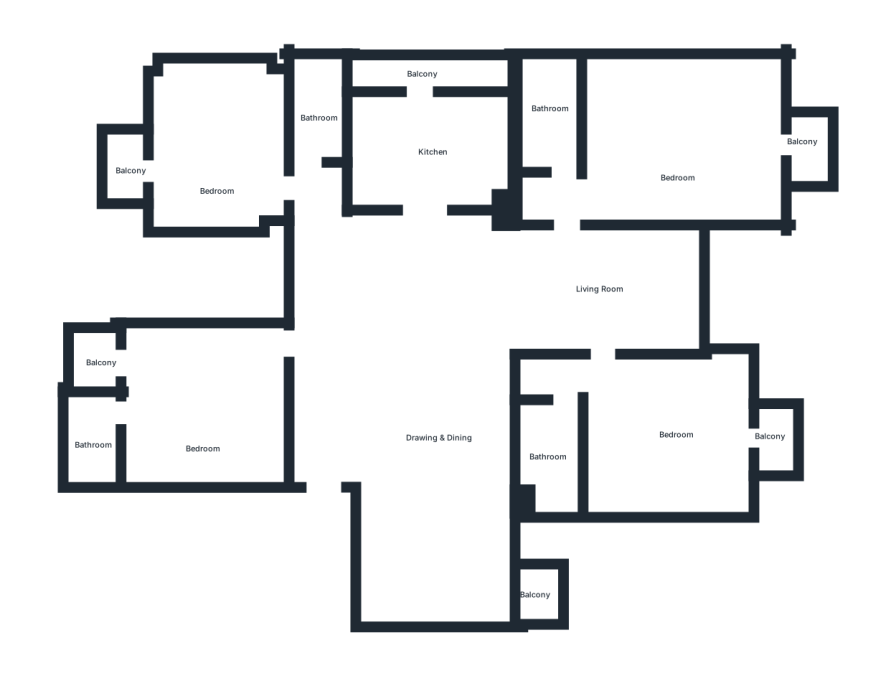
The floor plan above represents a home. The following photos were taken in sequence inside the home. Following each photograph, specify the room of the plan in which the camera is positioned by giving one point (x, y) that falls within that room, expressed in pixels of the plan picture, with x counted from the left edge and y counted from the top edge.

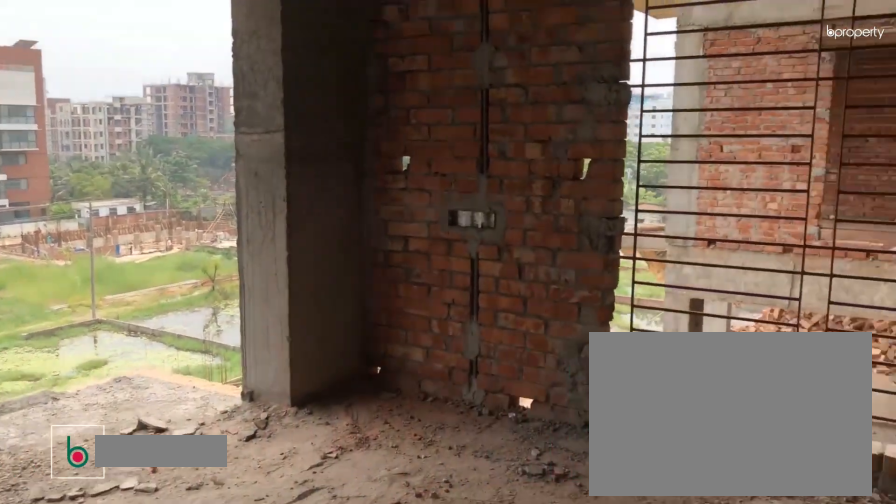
(663, 433)
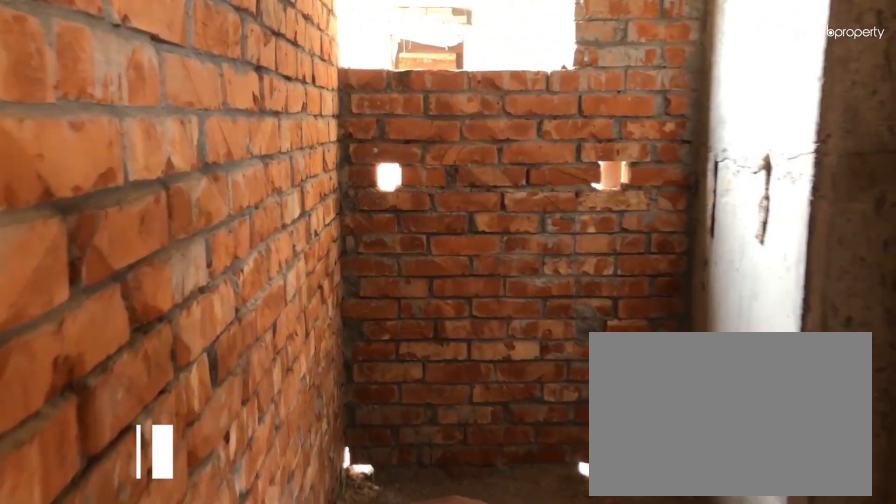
(547, 469)
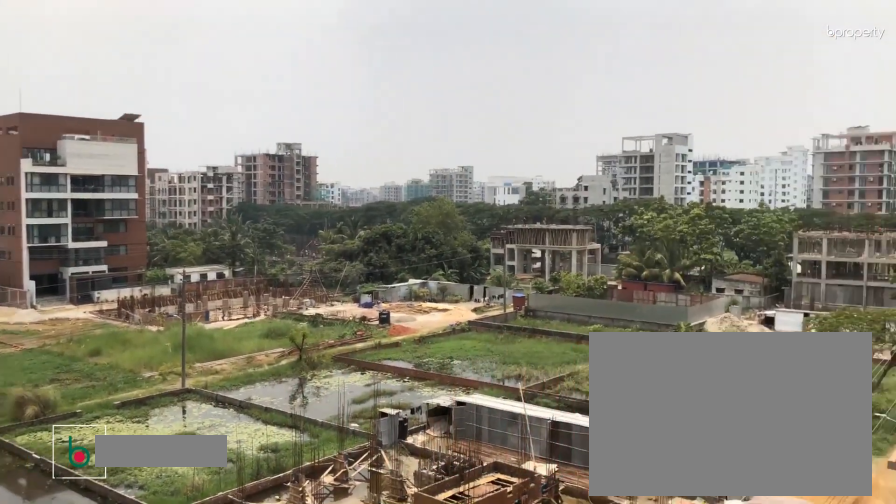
(772, 440)
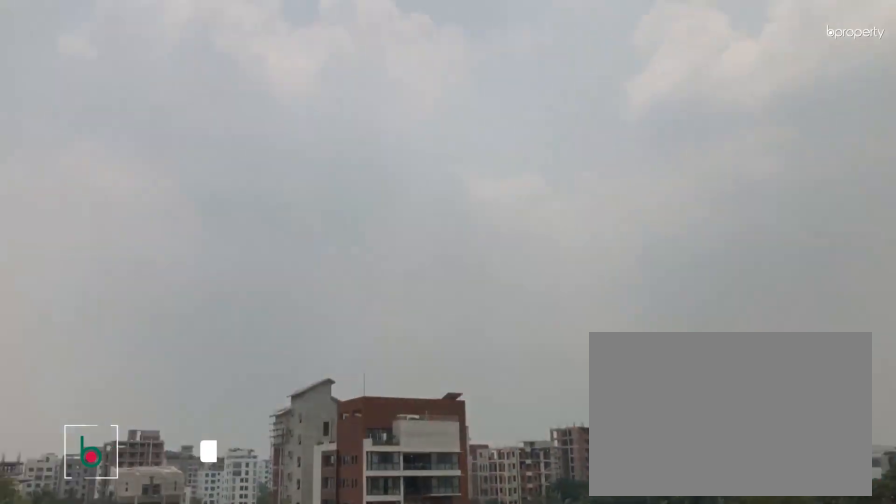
(772, 440)
